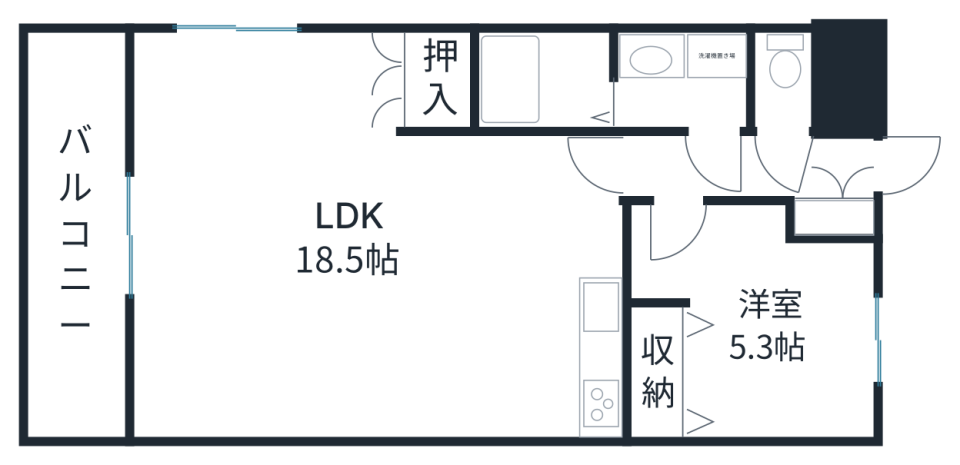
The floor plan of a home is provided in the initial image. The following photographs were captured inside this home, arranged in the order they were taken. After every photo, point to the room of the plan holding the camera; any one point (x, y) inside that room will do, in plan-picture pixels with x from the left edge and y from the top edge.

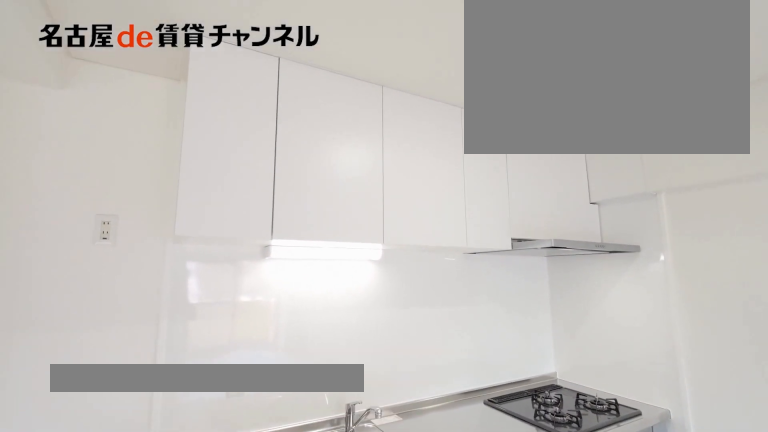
(611, 377)
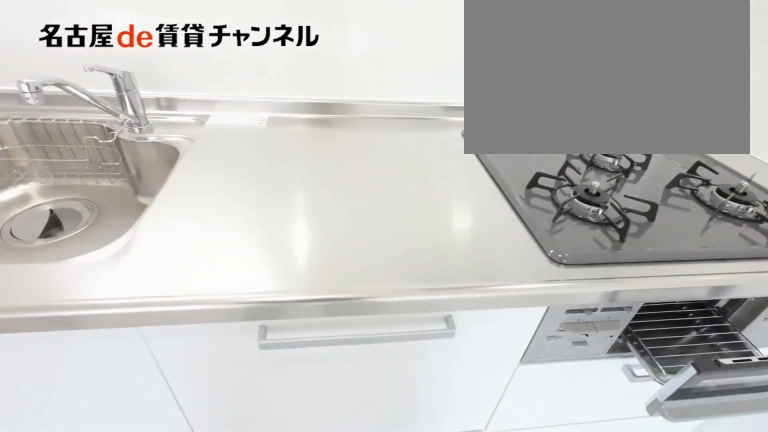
(611, 377)
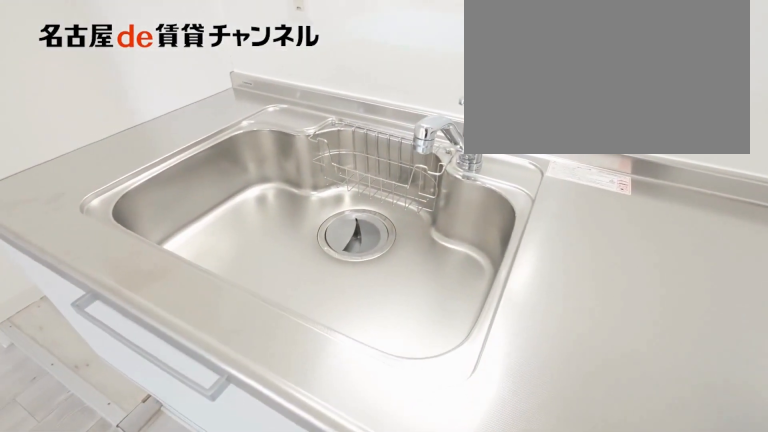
(611, 377)
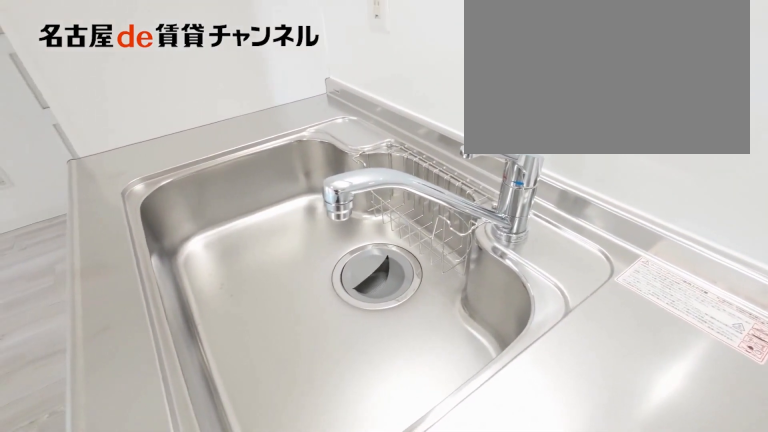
(611, 377)
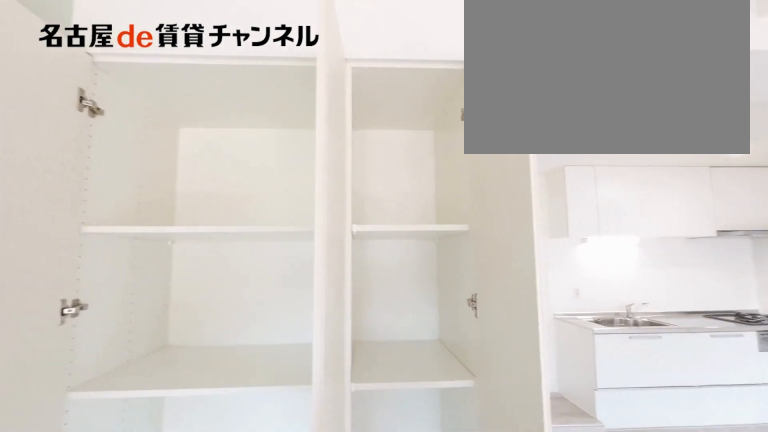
(433, 81)
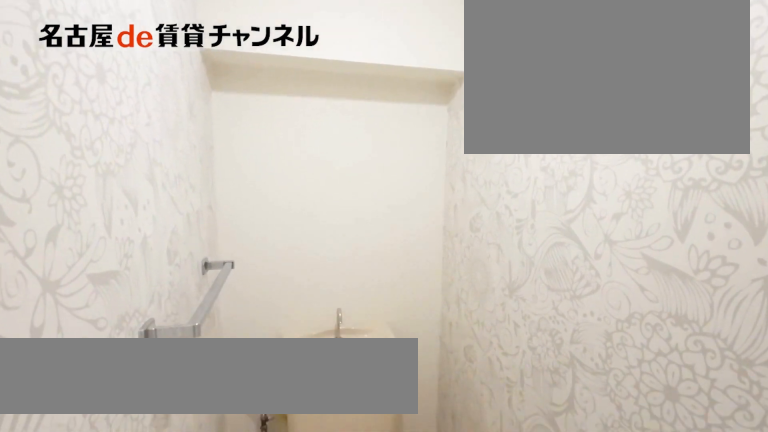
(787, 78)
